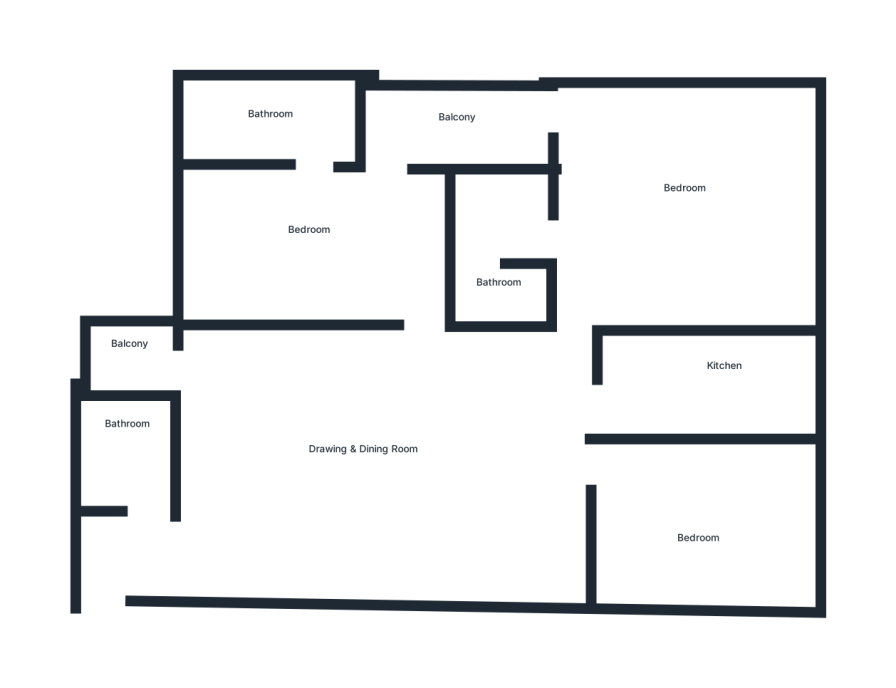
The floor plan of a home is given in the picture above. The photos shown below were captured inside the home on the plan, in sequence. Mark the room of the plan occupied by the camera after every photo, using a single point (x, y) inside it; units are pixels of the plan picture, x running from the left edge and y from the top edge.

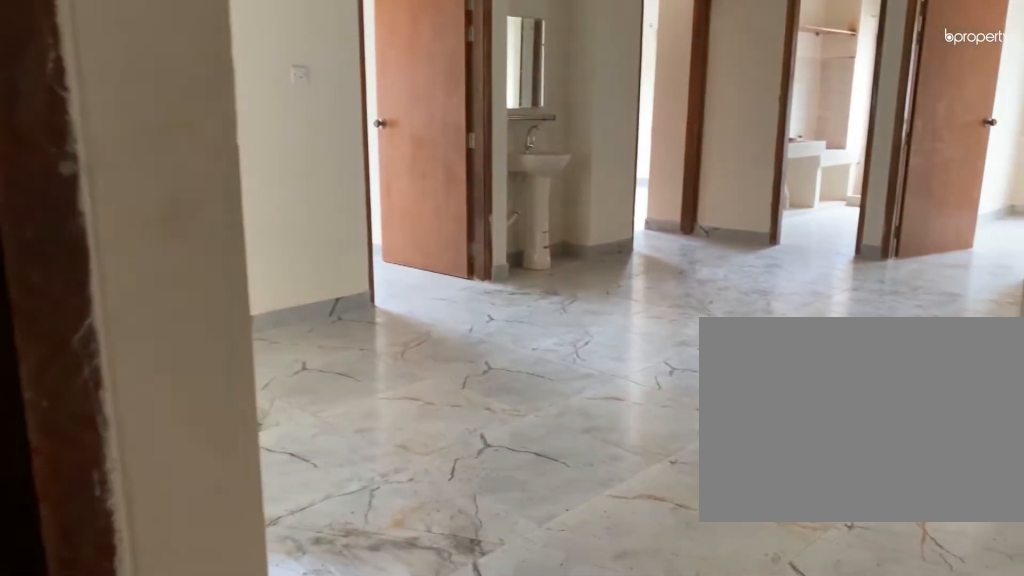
(173, 553)
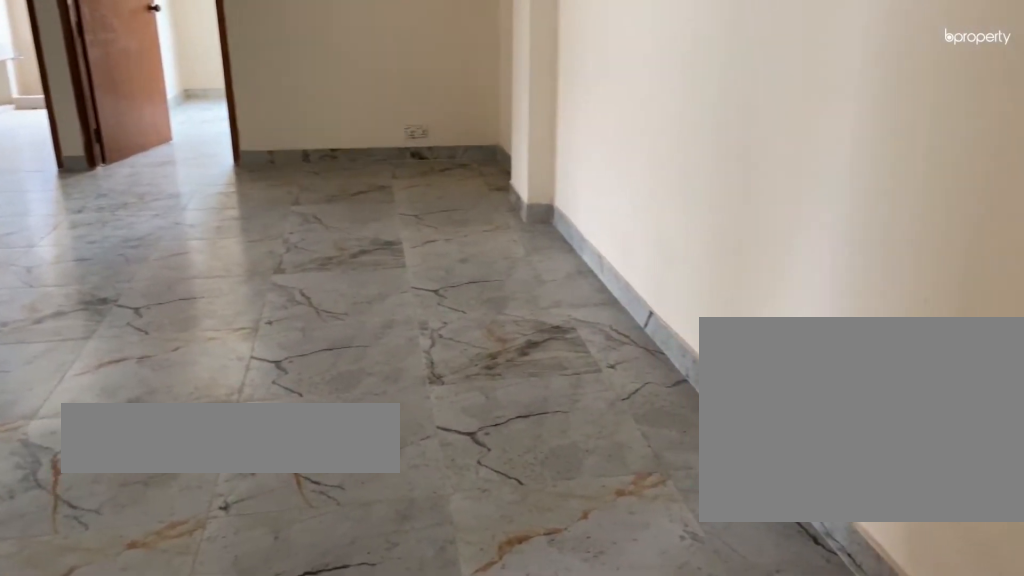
(363, 462)
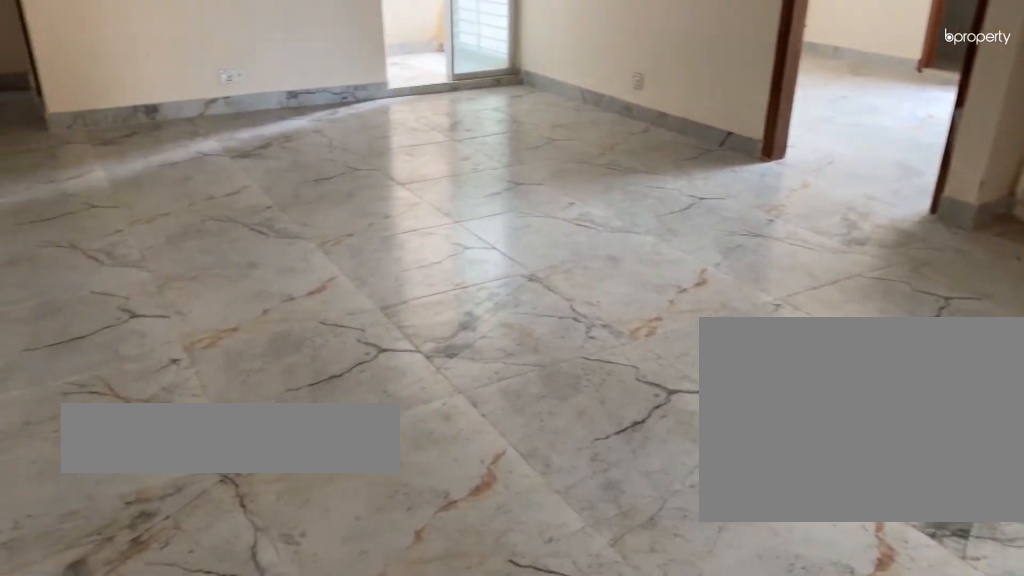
(373, 452)
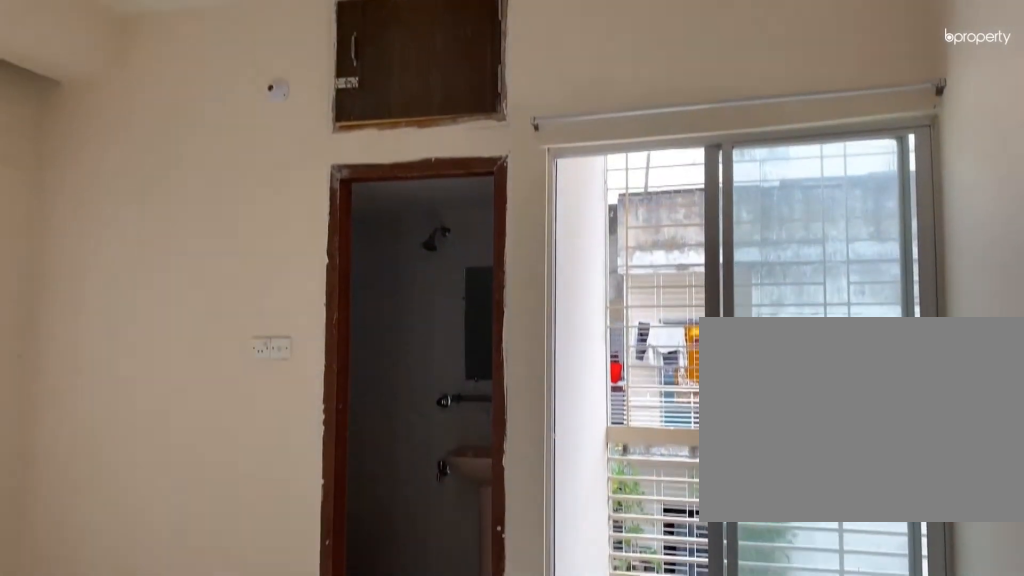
(308, 236)
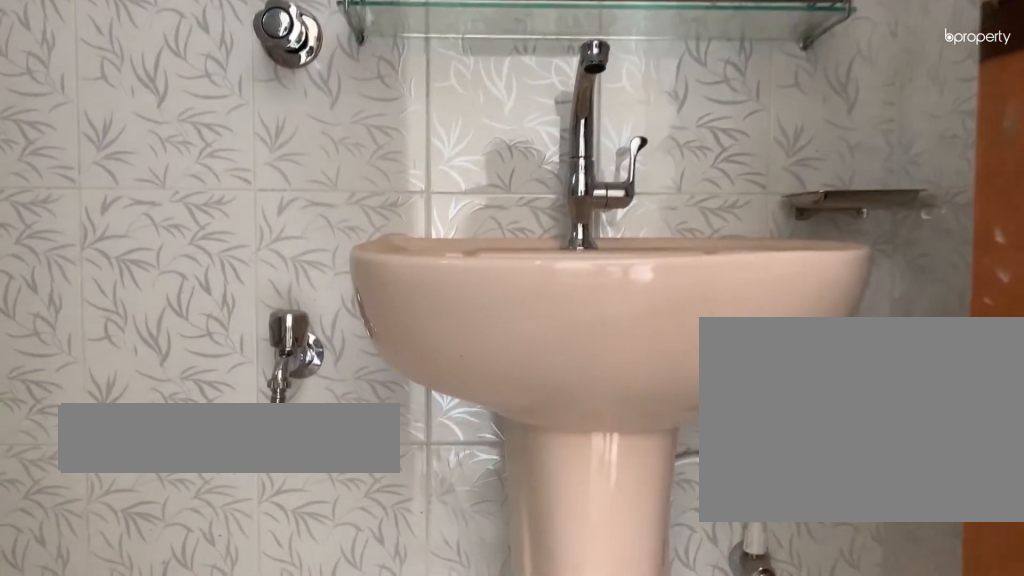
(284, 115)
